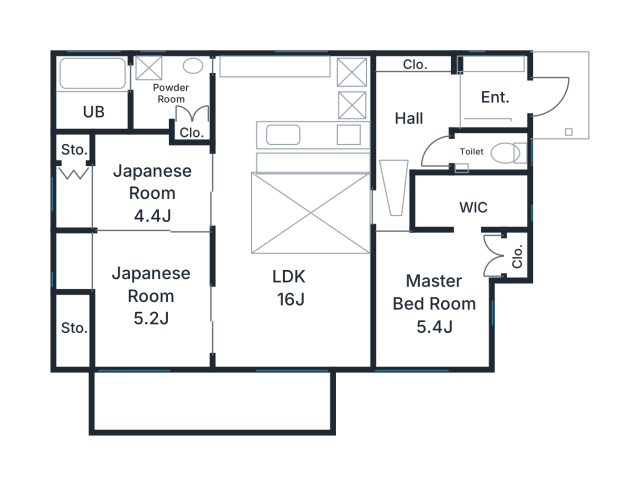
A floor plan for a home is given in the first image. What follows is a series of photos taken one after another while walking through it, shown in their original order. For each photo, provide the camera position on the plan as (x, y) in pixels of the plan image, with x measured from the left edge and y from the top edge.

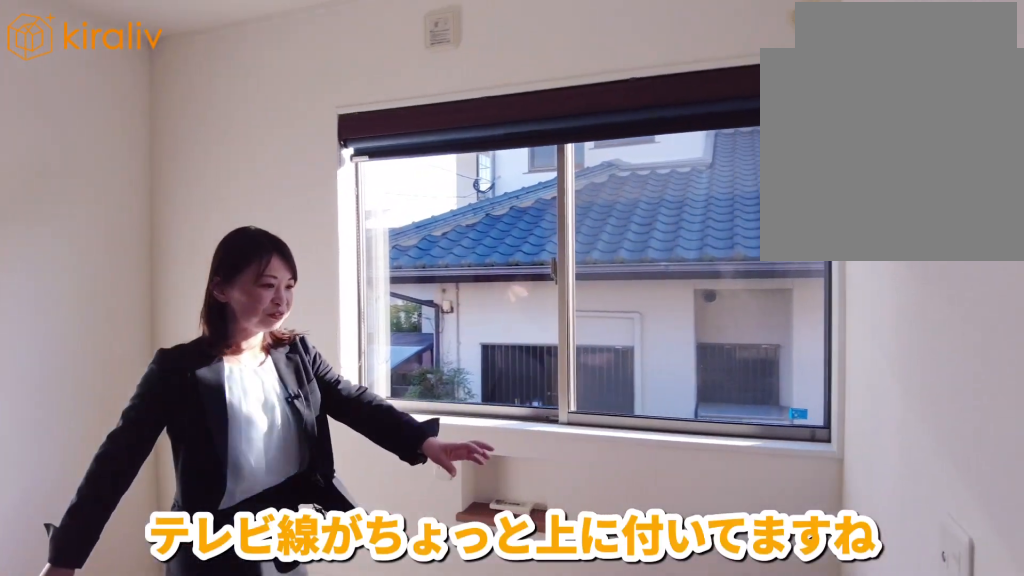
(463, 345)
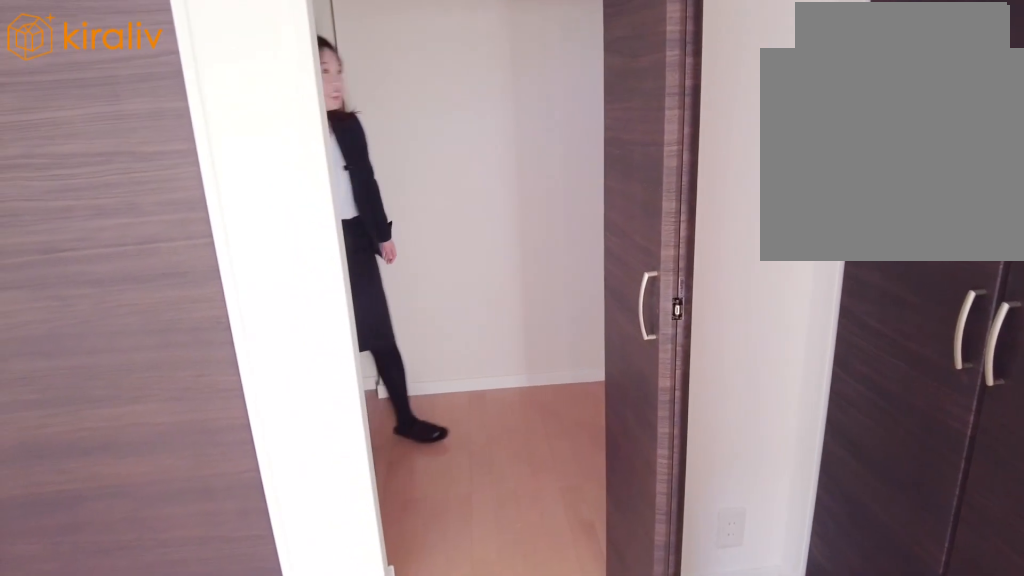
(456, 274)
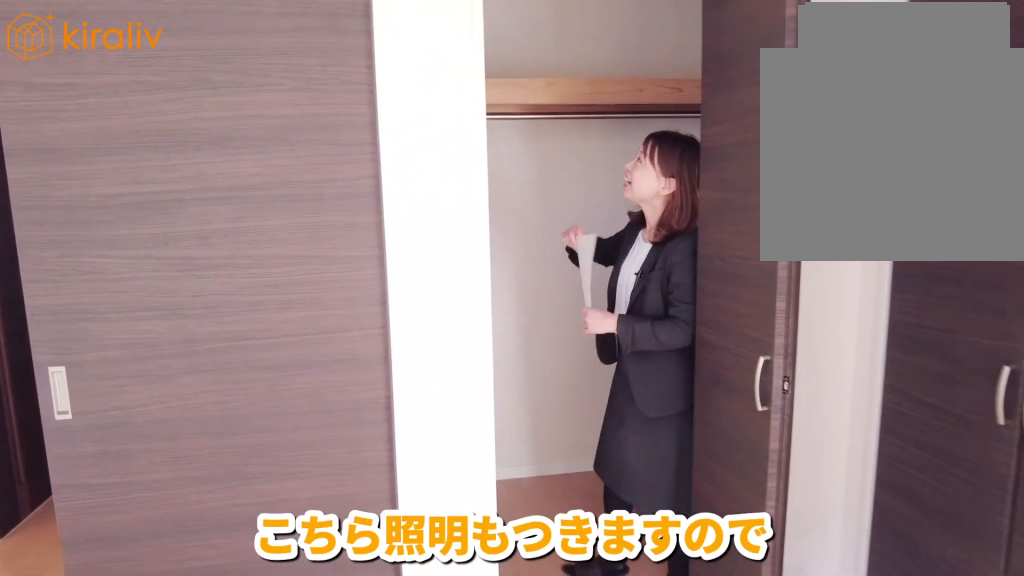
(453, 274)
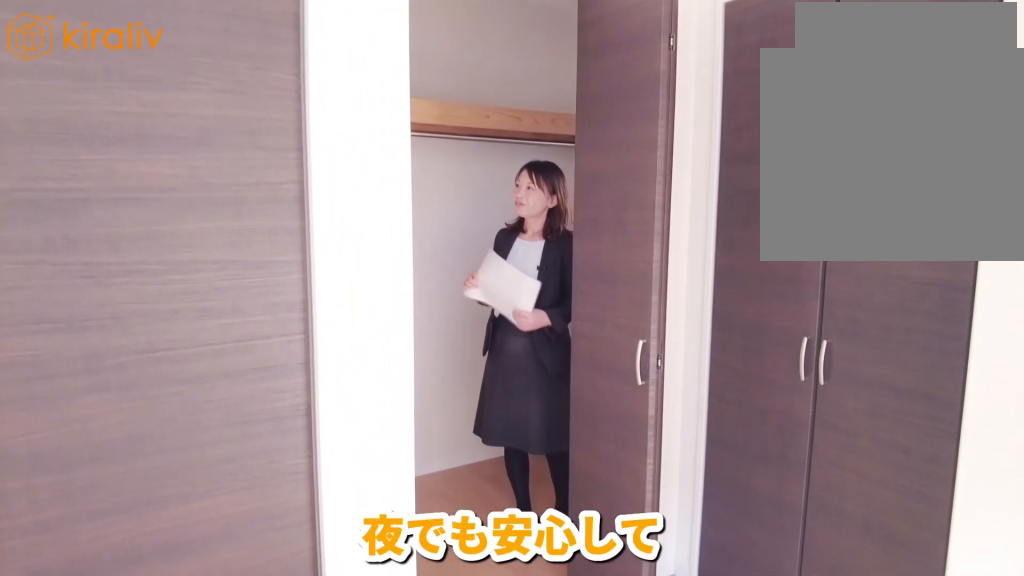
(448, 276)
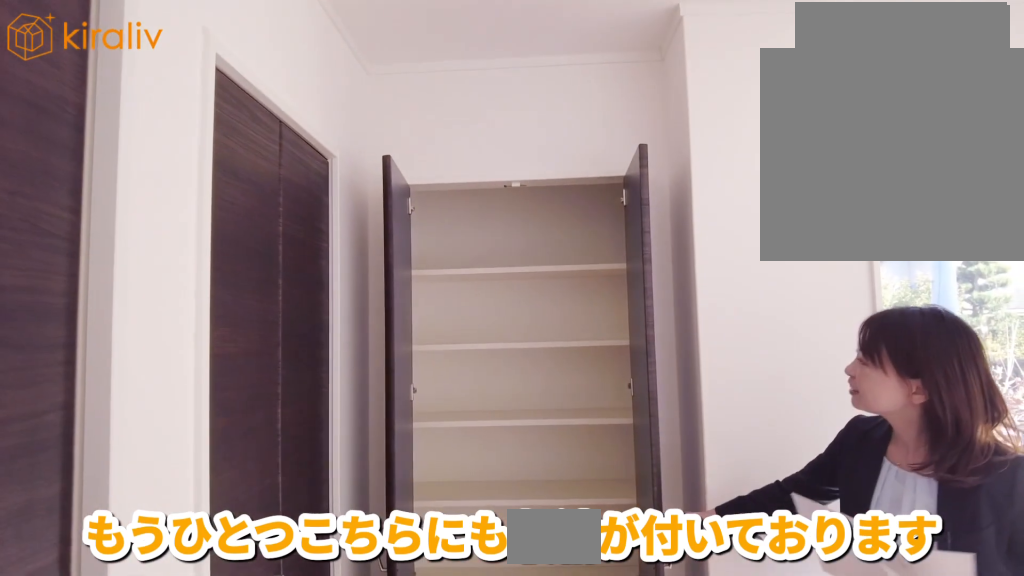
(434, 276)
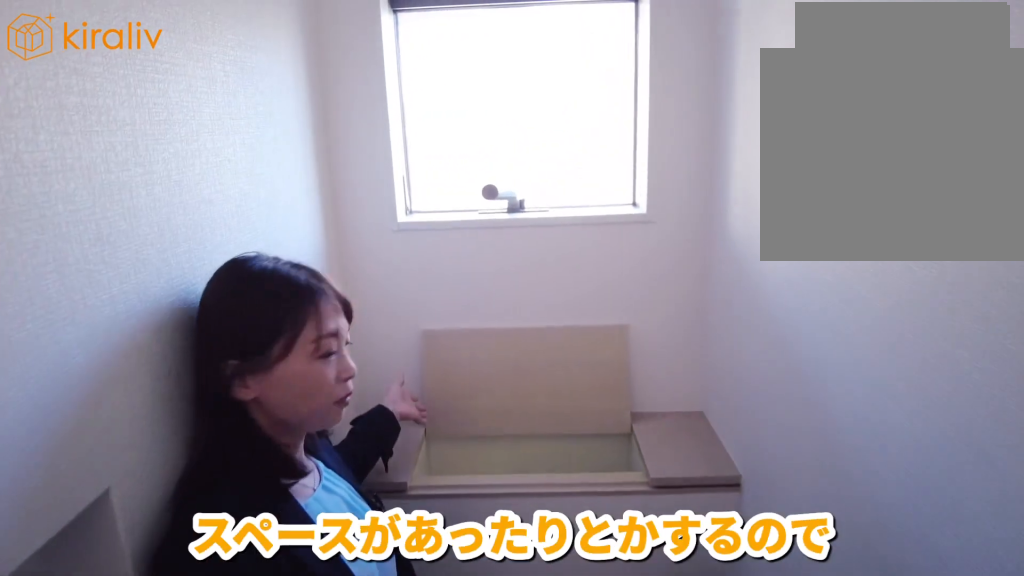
(454, 162)
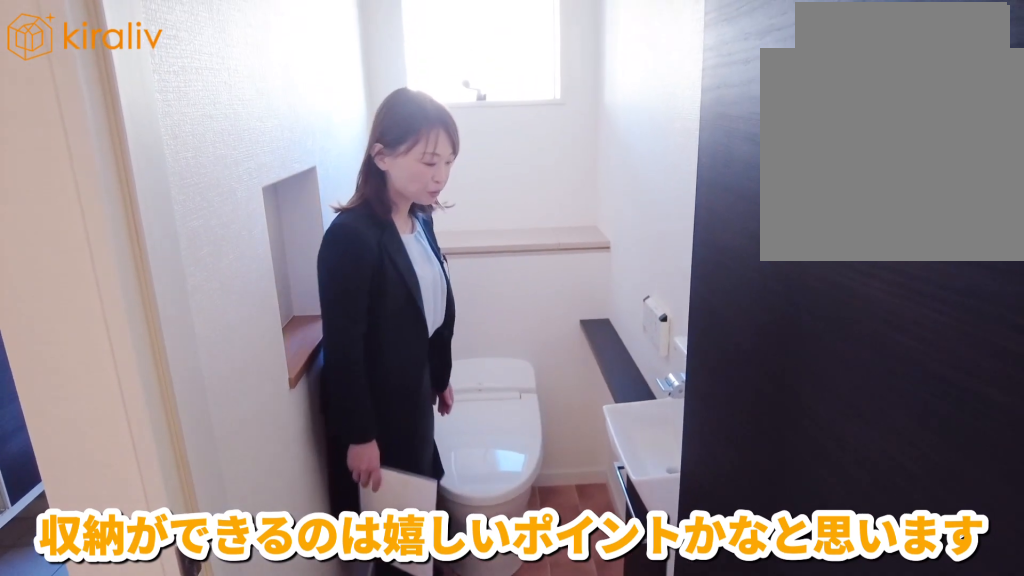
(444, 159)
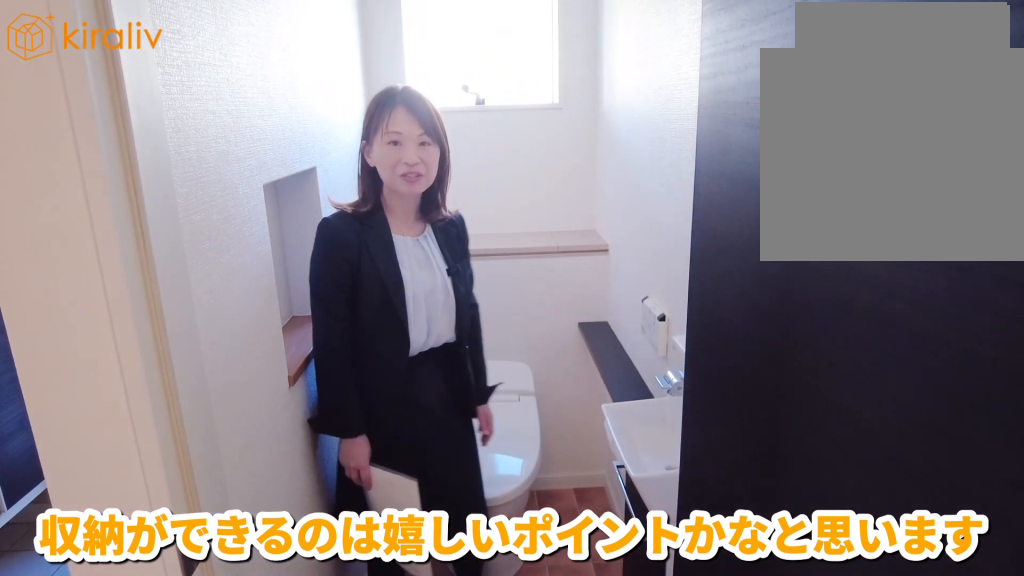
(443, 160)
